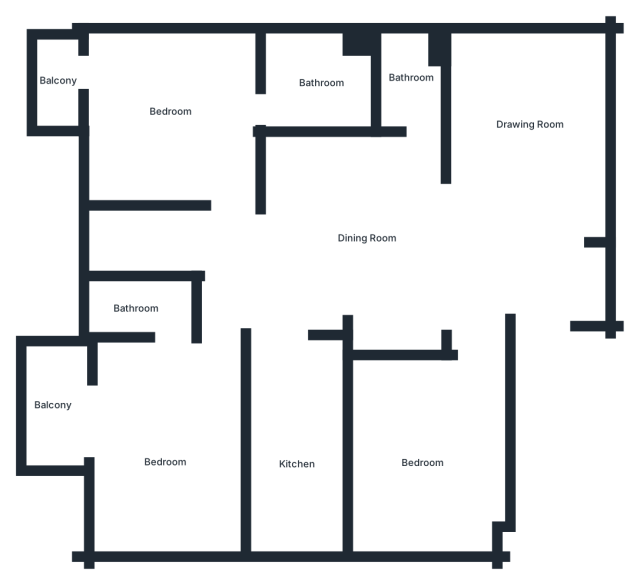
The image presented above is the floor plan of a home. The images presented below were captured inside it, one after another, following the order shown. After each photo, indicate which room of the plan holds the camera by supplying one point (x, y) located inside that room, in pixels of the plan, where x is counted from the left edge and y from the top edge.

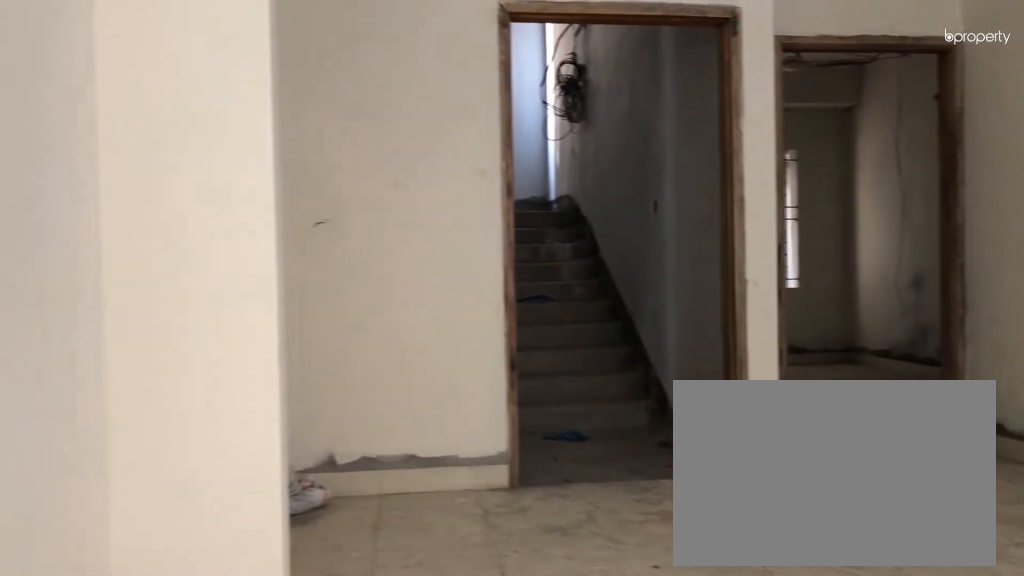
(525, 221)
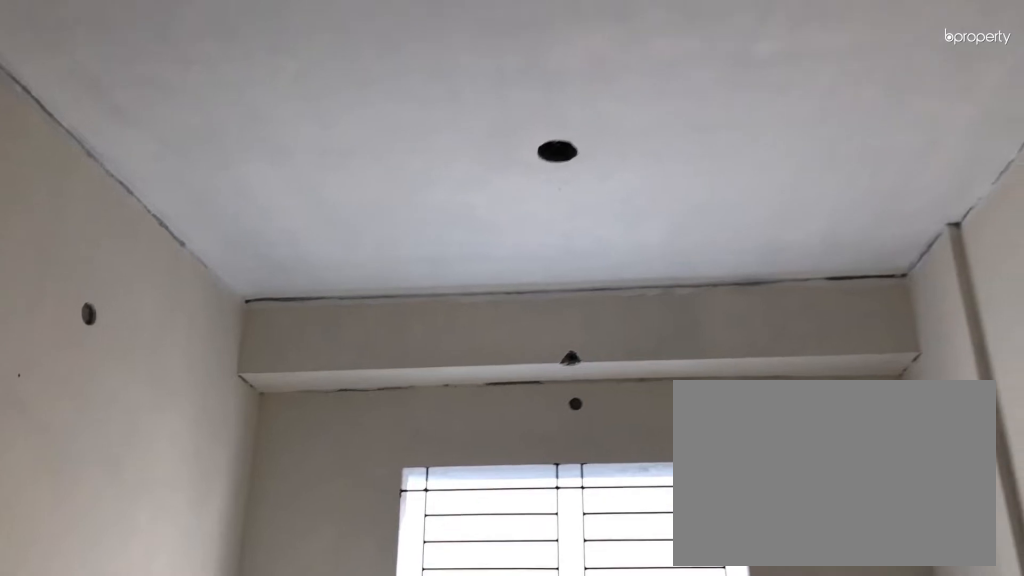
(523, 135)
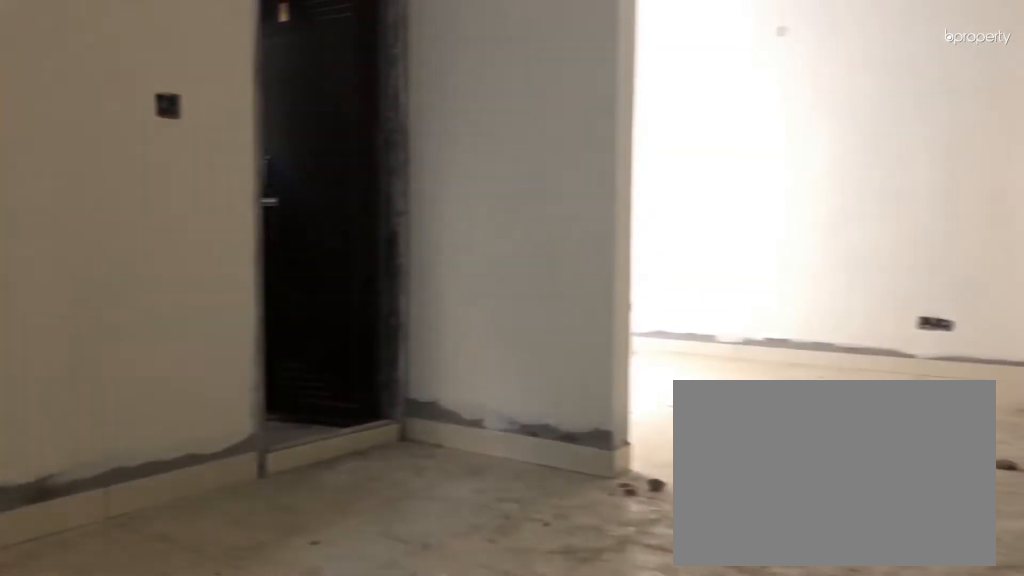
(348, 232)
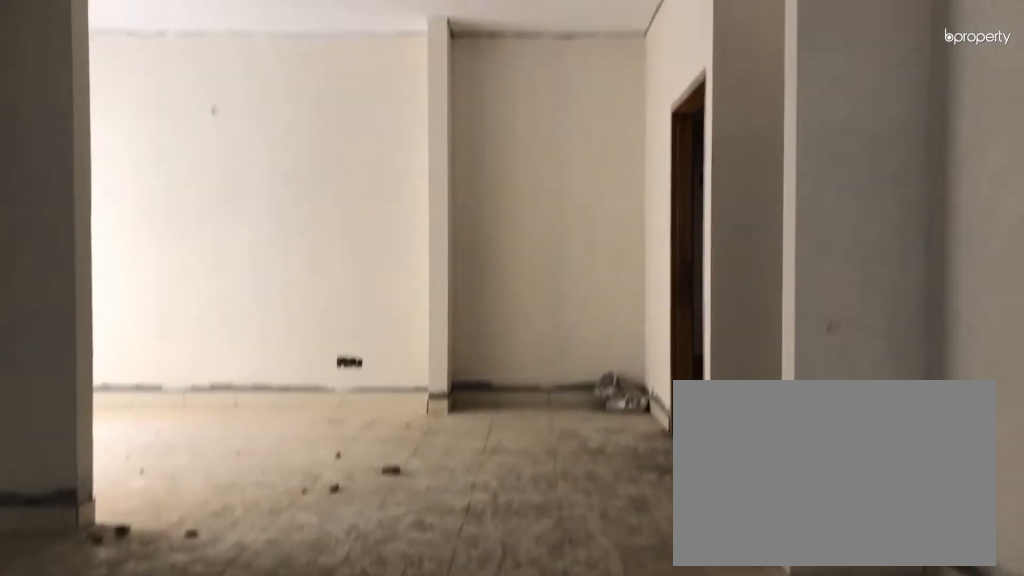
(348, 232)
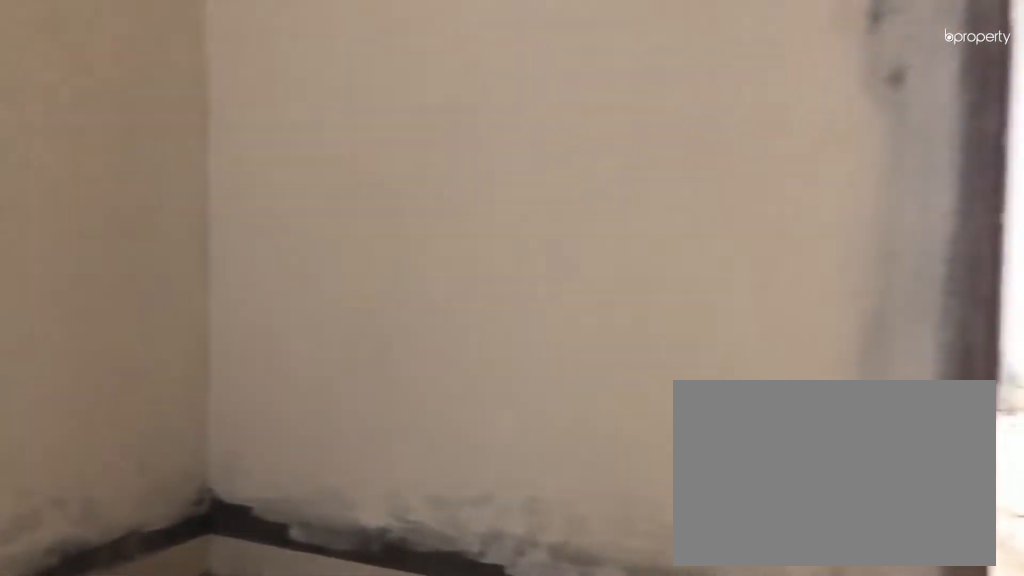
(428, 459)
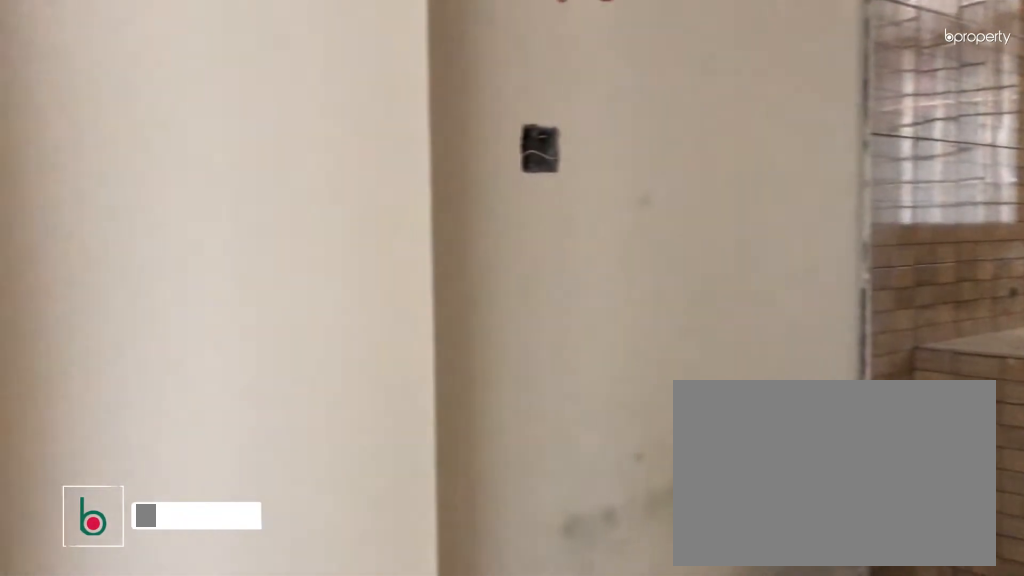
(304, 461)
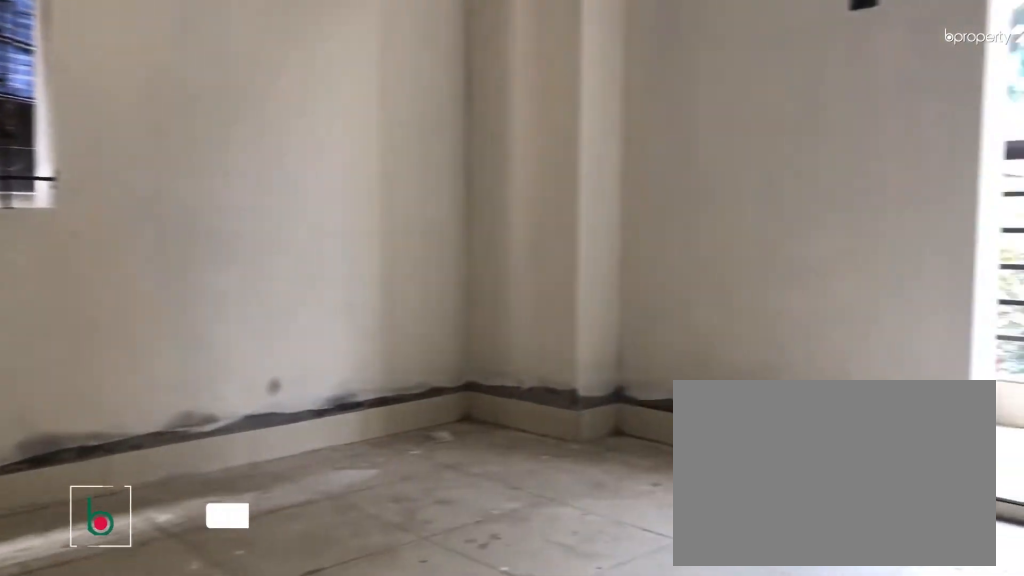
(164, 440)
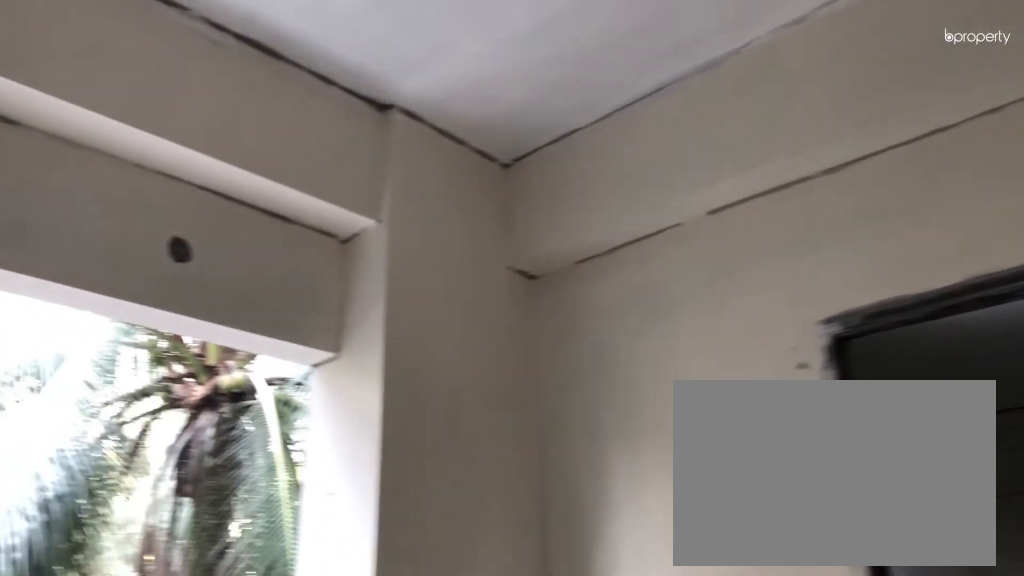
(164, 440)
